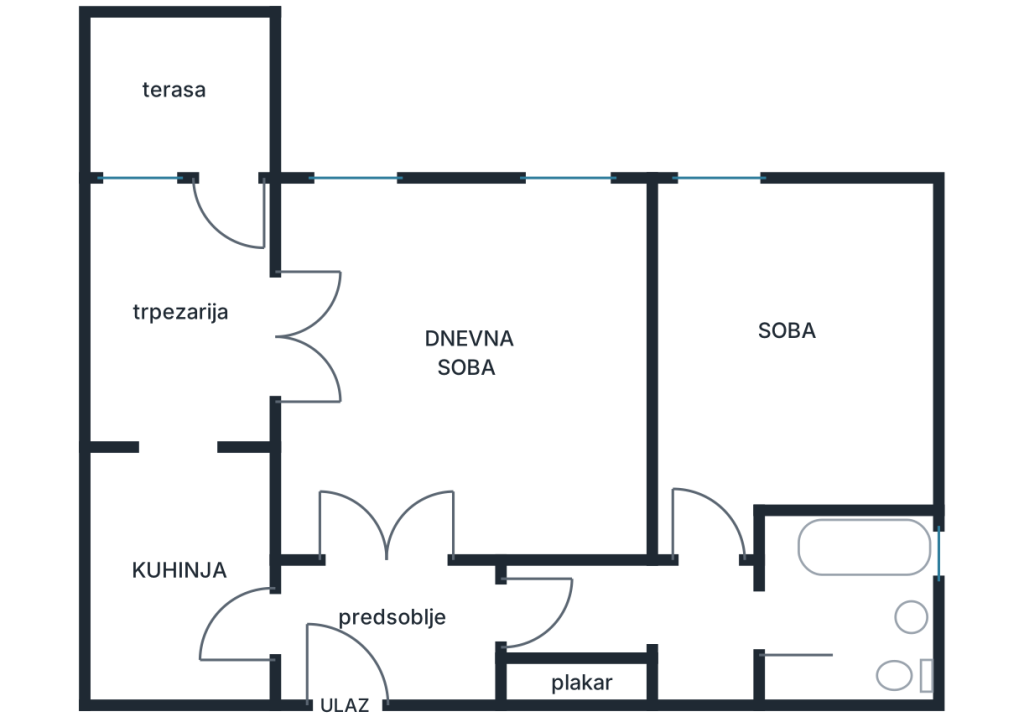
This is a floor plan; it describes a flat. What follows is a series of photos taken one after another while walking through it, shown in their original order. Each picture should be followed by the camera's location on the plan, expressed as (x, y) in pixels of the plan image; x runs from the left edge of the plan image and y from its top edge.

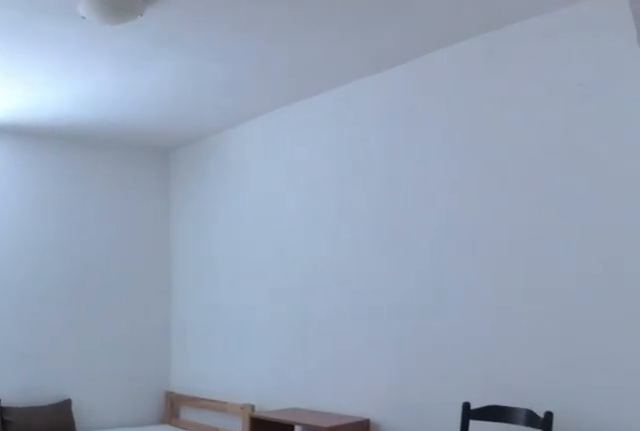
(710, 557)
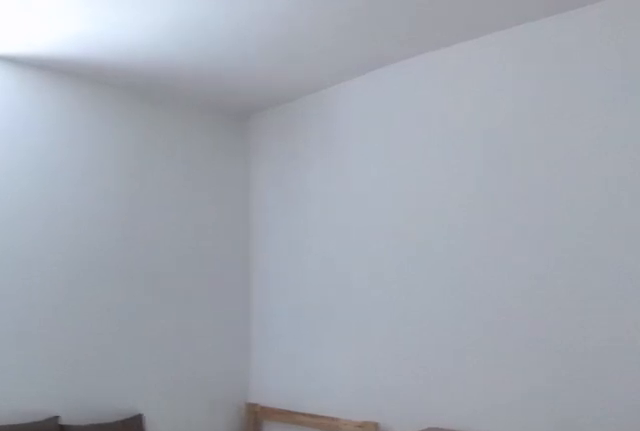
(711, 473)
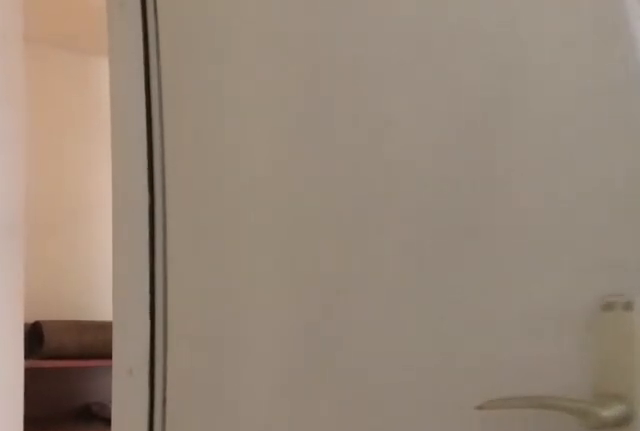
(708, 452)
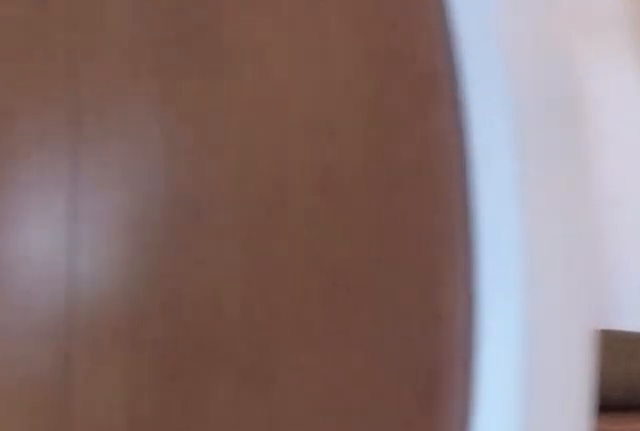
(705, 566)
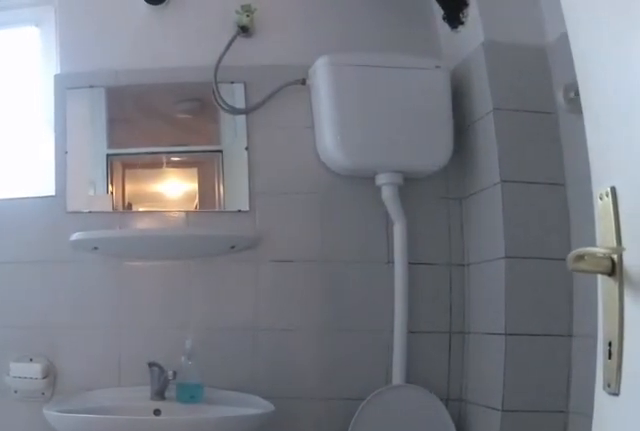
(747, 614)
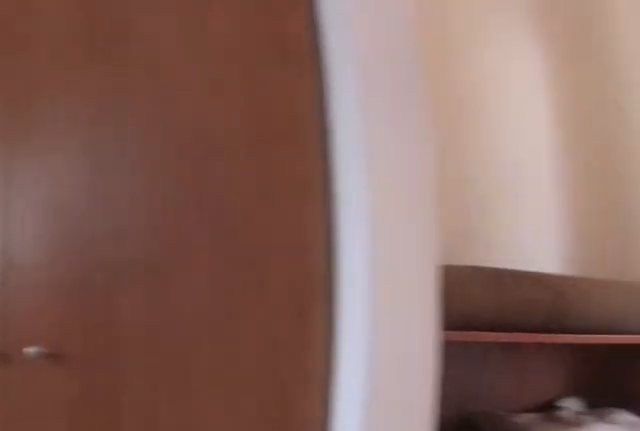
(719, 546)
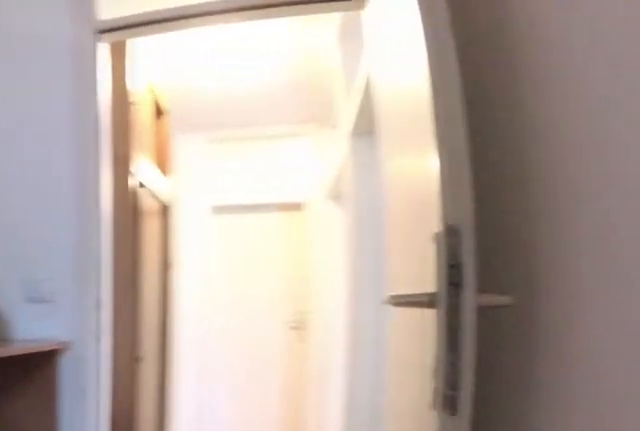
(731, 598)
